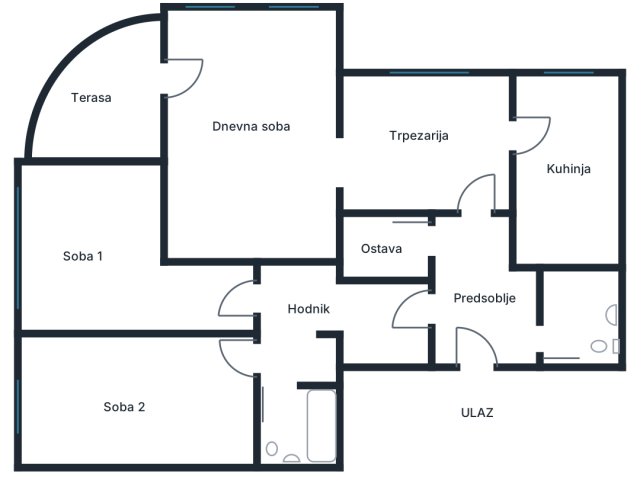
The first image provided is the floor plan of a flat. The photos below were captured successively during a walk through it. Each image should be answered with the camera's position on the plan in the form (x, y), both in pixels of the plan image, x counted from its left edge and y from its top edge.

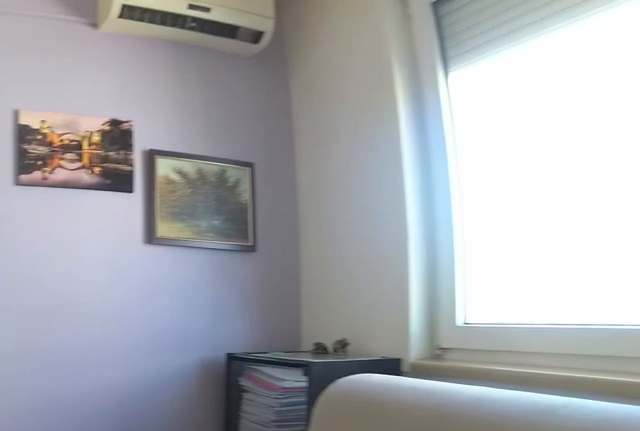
(301, 91)
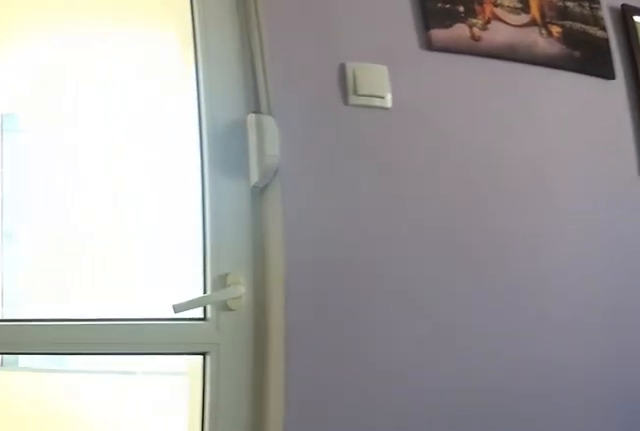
(225, 90)
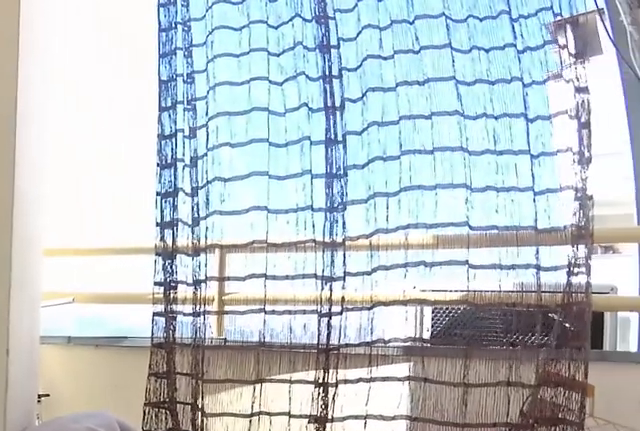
(174, 90)
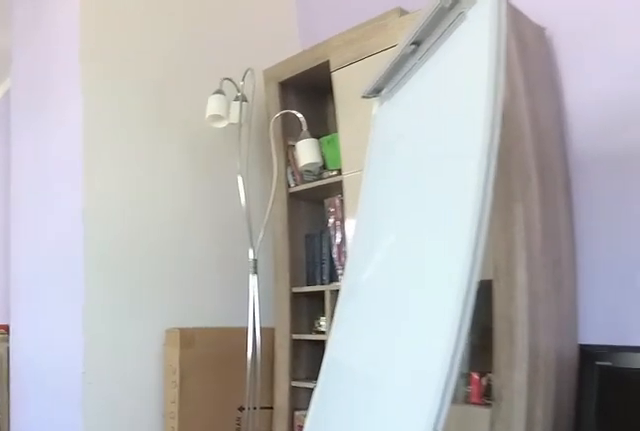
(232, 171)
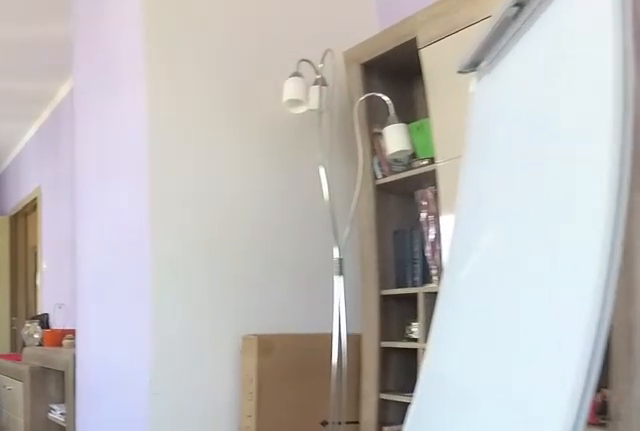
(236, 171)
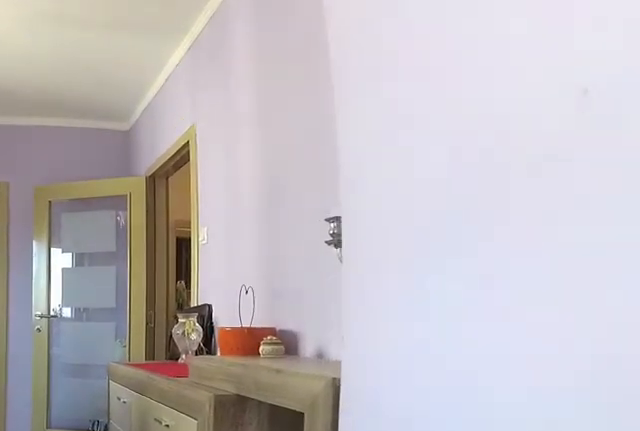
(309, 166)
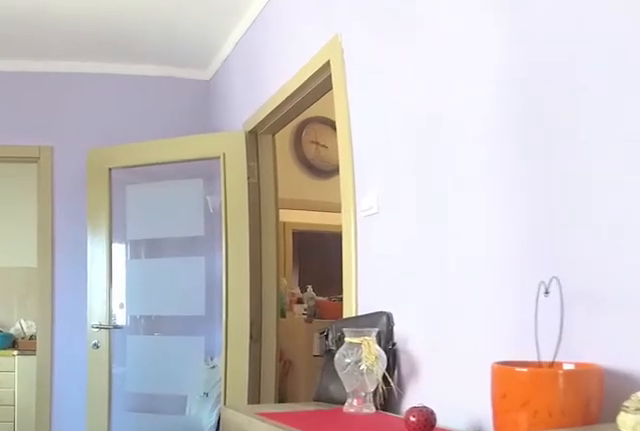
(369, 164)
